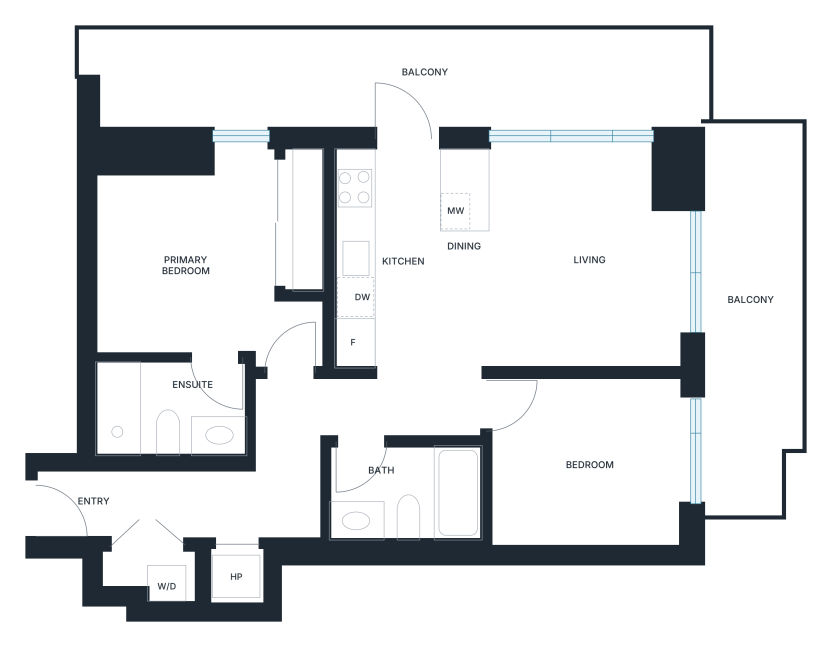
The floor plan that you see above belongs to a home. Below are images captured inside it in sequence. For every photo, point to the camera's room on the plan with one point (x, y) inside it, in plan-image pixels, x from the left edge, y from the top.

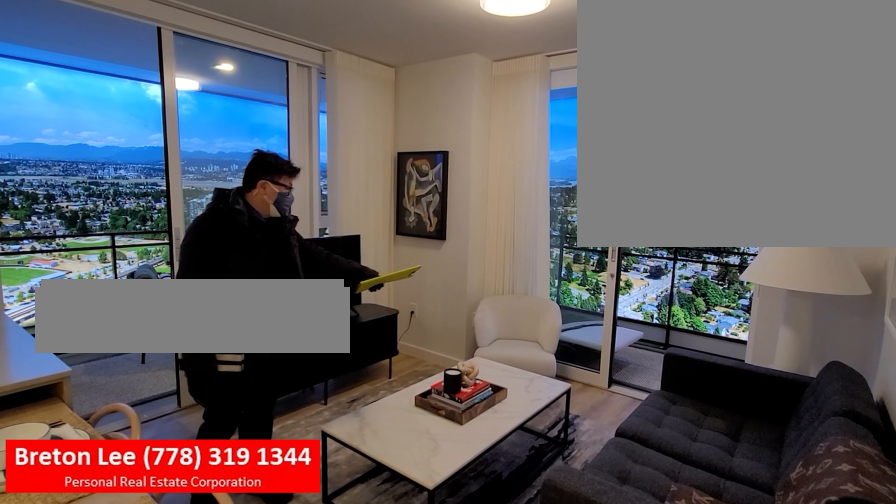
(596, 220)
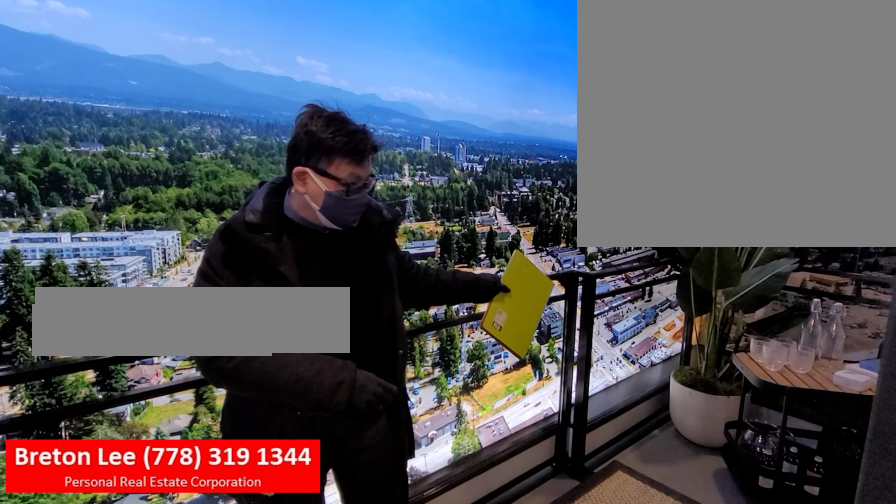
(753, 348)
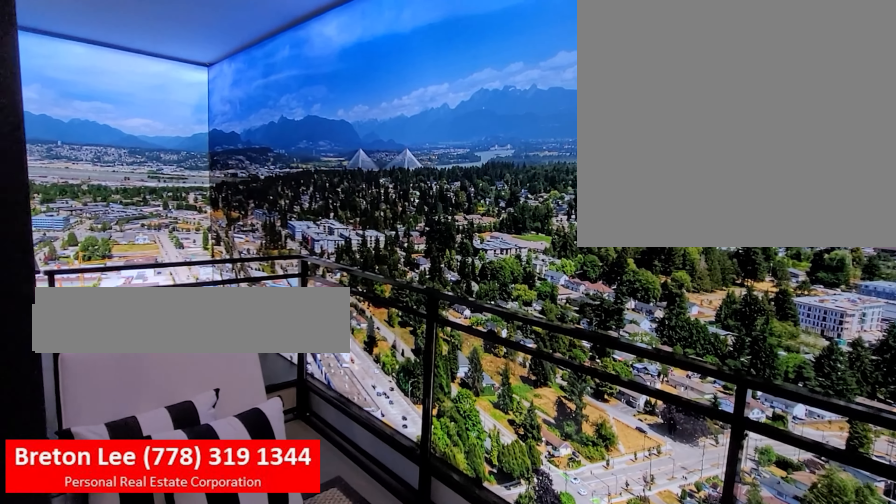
(754, 350)
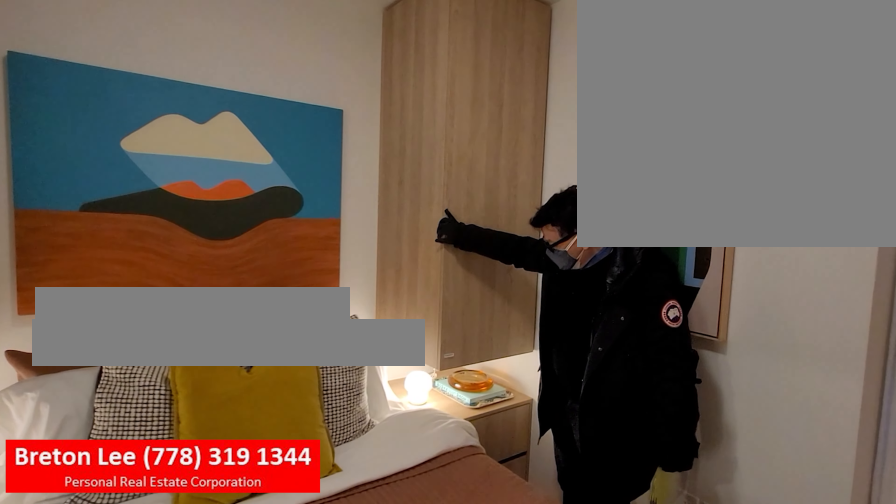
(179, 219)
